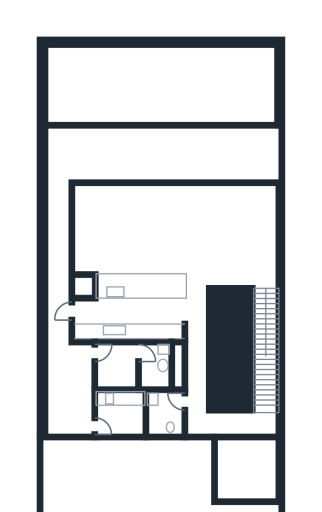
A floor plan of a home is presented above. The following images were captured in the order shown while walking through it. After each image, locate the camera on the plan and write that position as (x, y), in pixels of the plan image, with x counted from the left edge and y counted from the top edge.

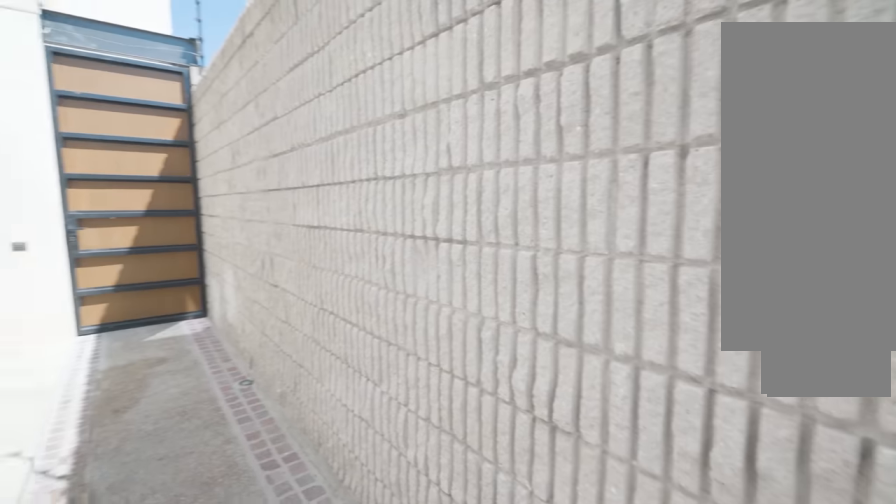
(65, 309)
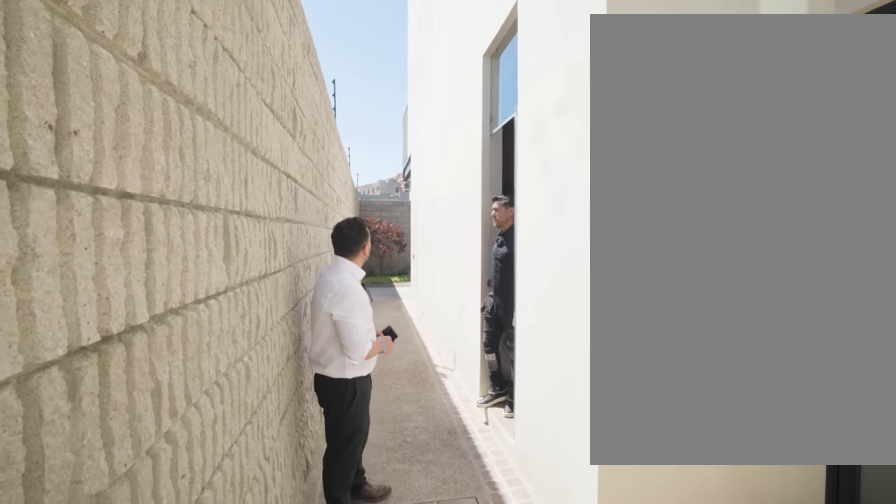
(59, 418)
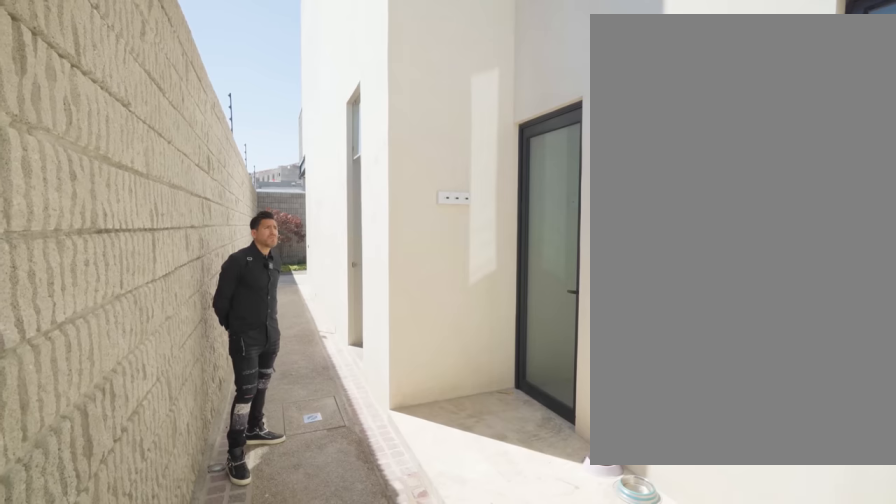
(68, 415)
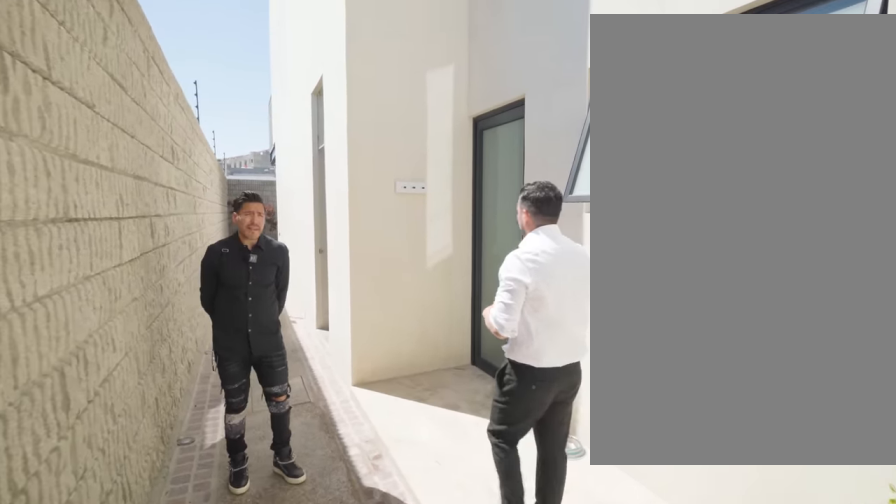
(63, 420)
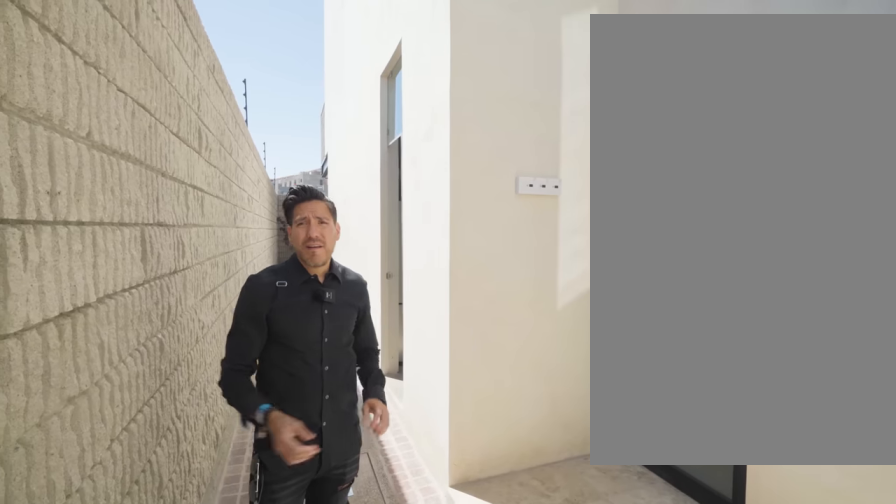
(62, 410)
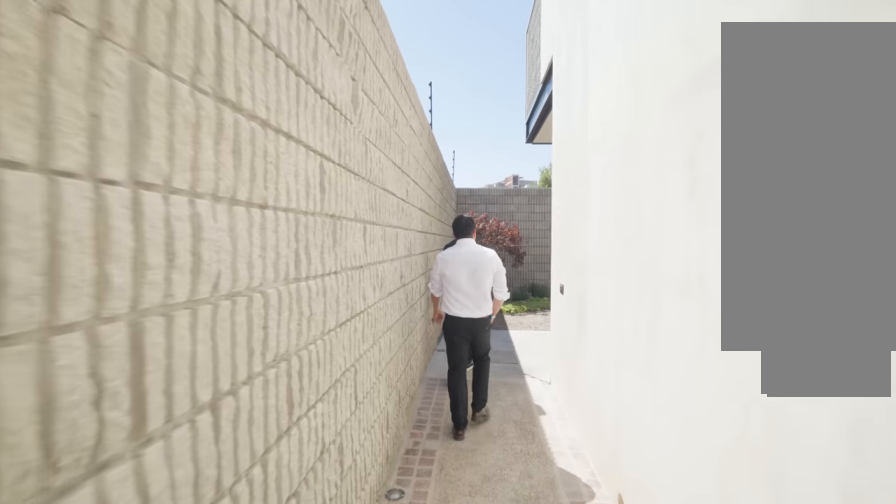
(53, 306)
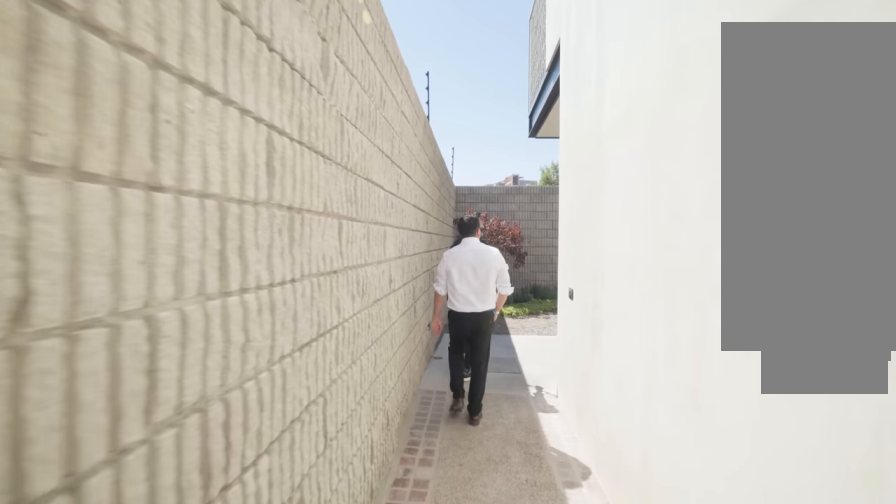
(52, 296)
